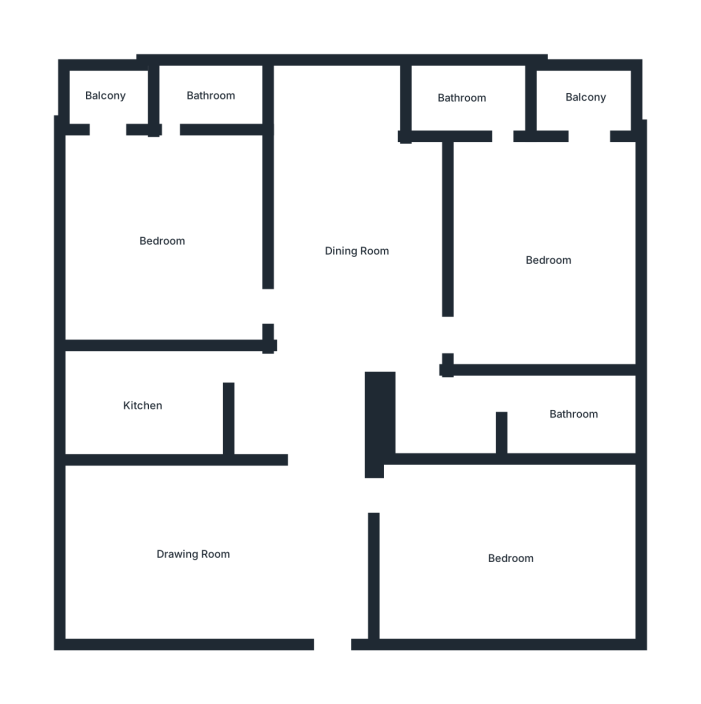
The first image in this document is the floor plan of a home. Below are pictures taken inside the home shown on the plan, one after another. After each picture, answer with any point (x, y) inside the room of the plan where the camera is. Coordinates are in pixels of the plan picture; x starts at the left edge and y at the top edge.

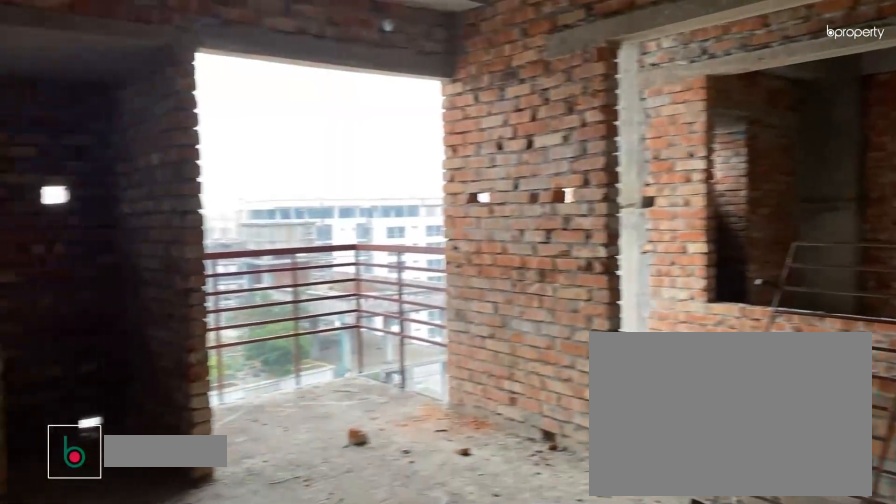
(548, 261)
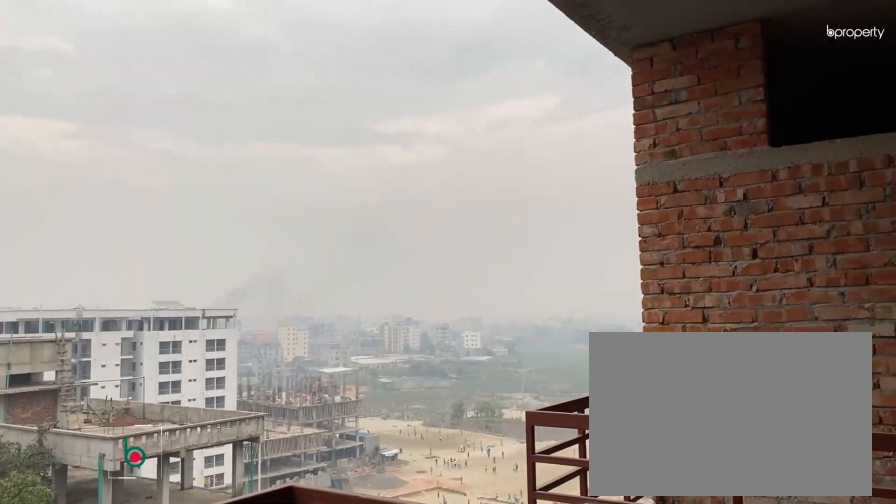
(586, 98)
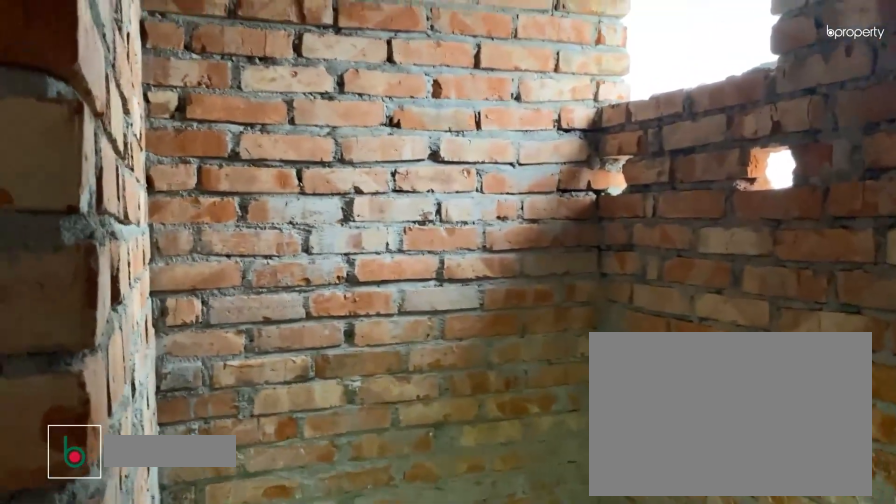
(464, 98)
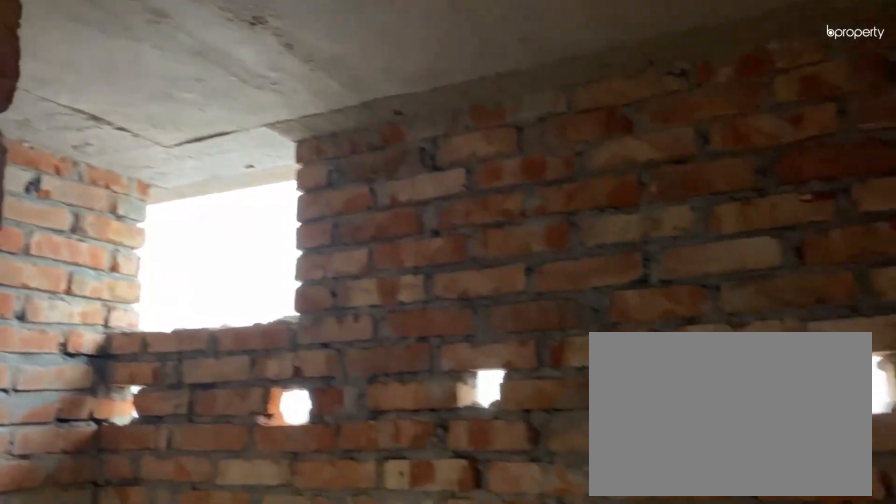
(464, 98)
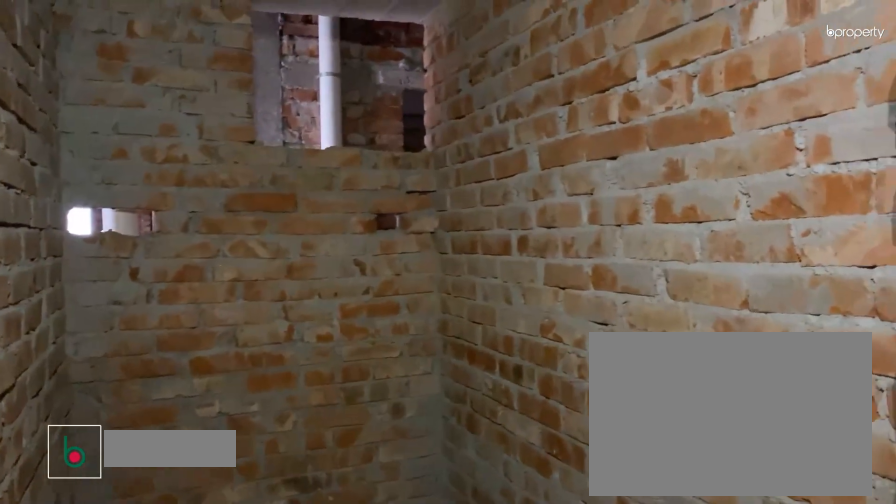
(575, 412)
